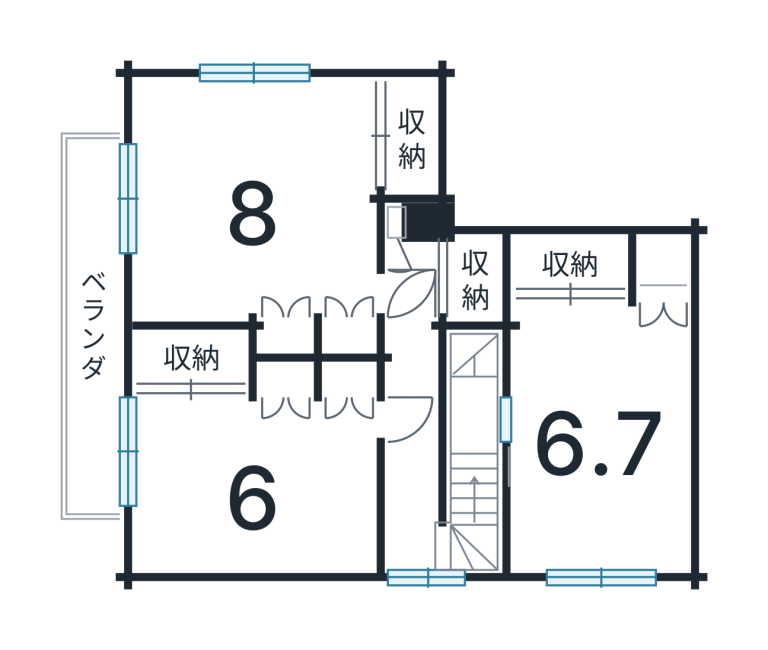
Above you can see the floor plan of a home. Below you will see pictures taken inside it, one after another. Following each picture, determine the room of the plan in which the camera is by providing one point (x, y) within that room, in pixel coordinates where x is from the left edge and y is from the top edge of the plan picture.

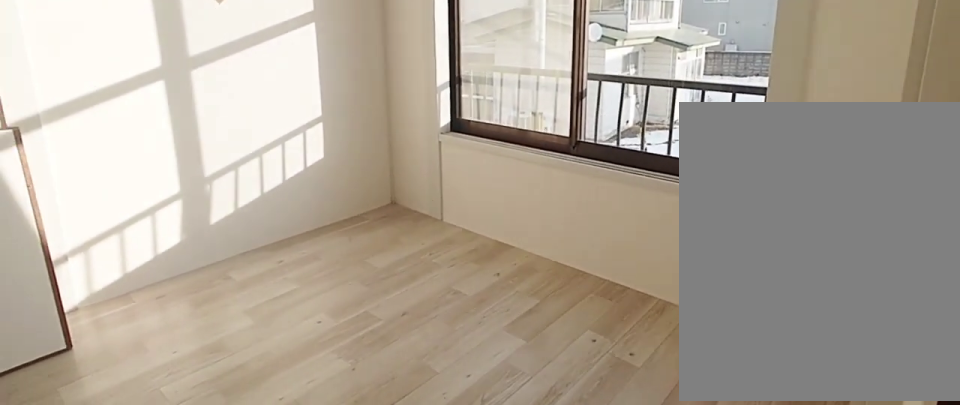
(607, 409)
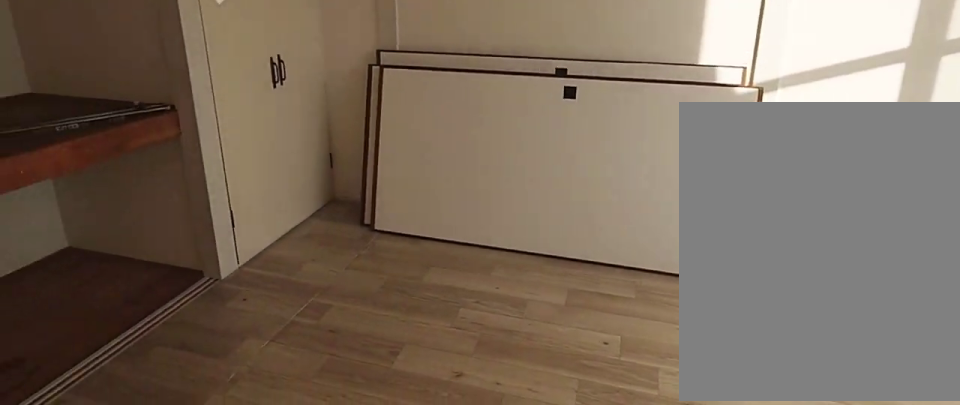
(607, 409)
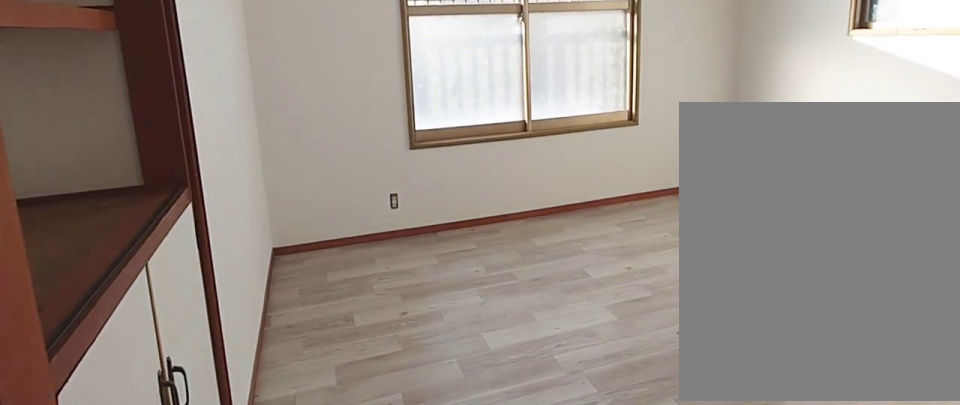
(253, 184)
